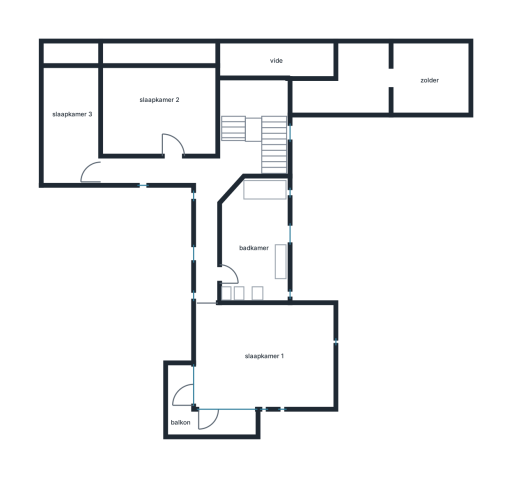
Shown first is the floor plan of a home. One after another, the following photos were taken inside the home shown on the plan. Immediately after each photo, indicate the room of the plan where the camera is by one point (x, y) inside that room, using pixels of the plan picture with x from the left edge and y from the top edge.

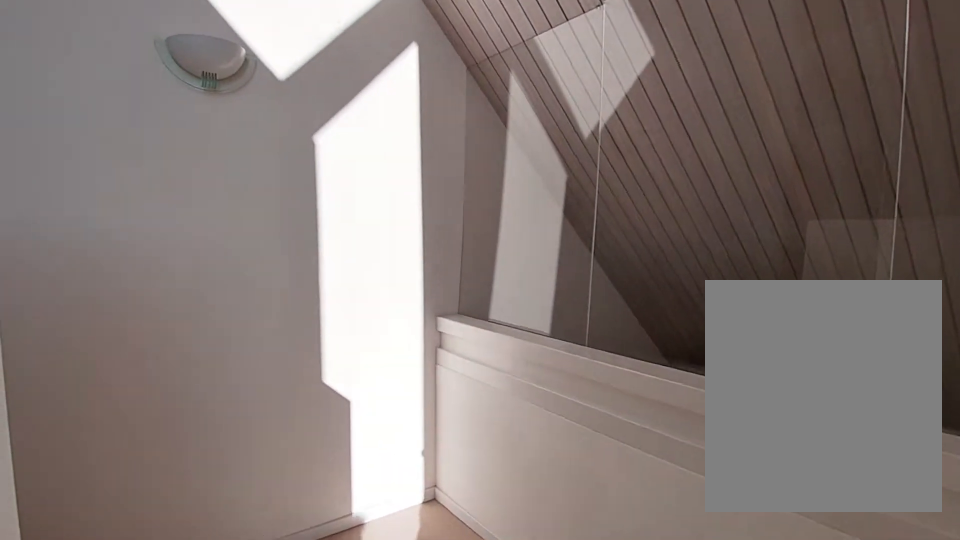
(213, 165)
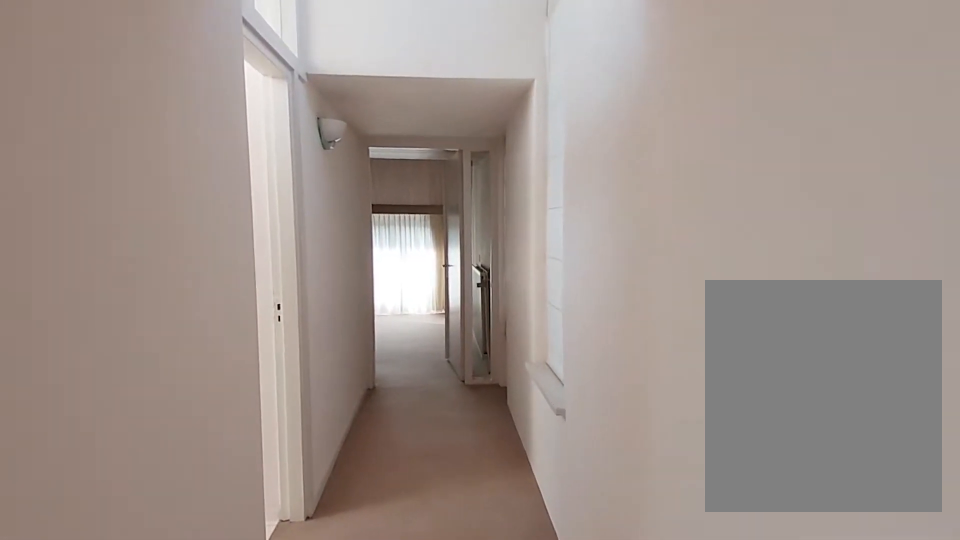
(213, 165)
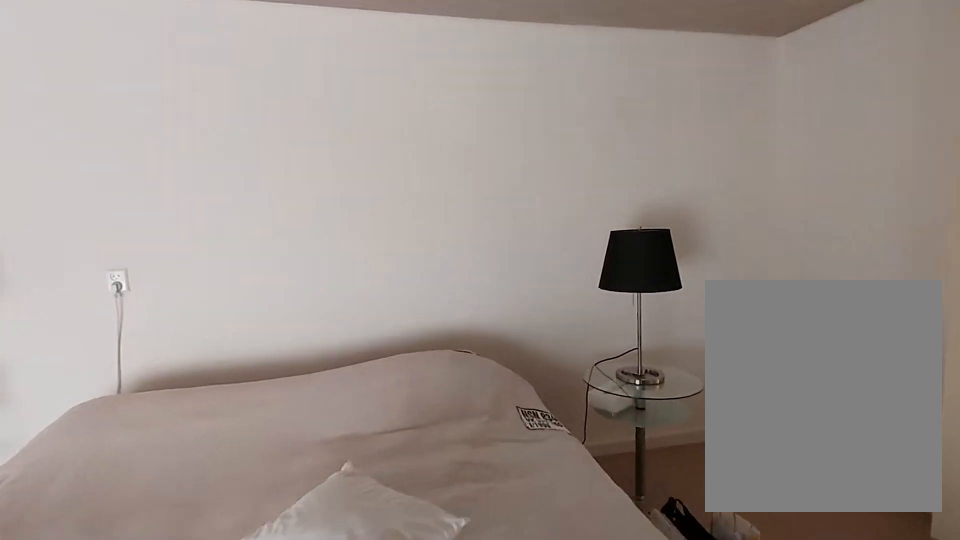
(264, 355)
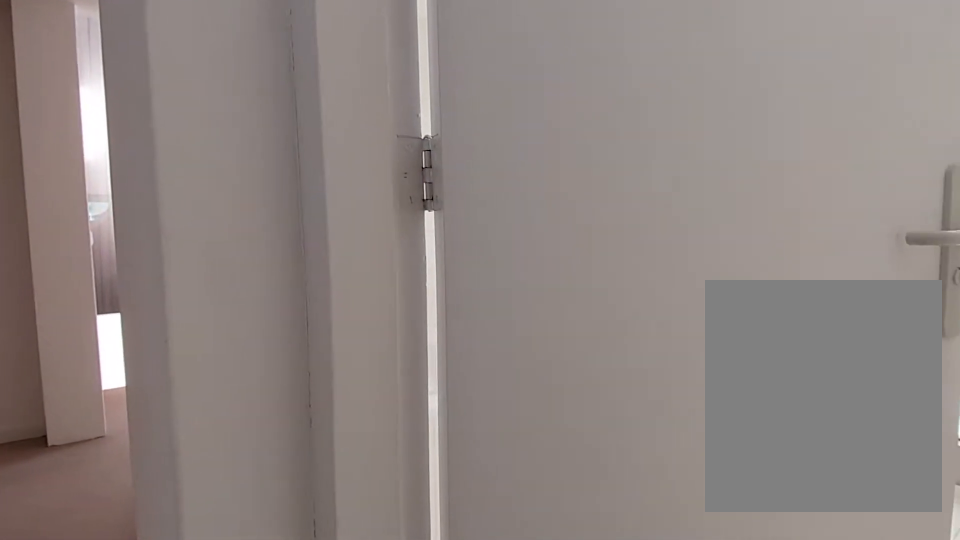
(213, 165)
